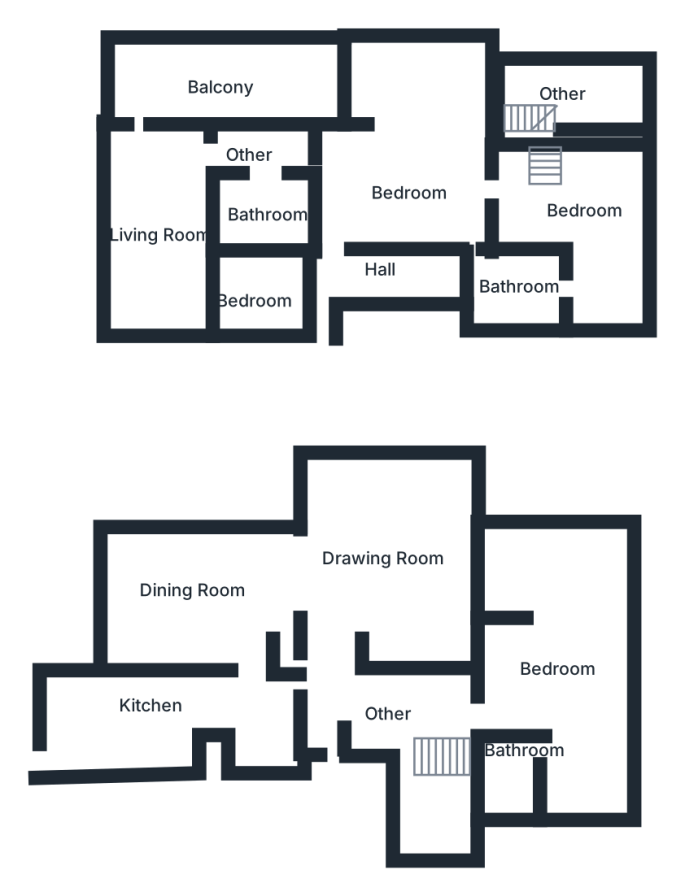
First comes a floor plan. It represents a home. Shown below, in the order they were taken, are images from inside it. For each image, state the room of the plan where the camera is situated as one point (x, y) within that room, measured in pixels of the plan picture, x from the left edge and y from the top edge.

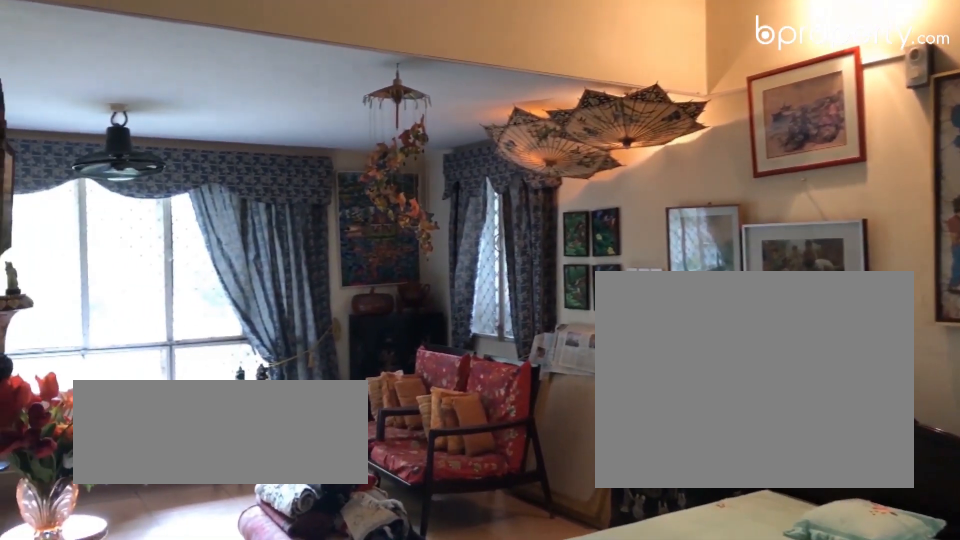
(565, 676)
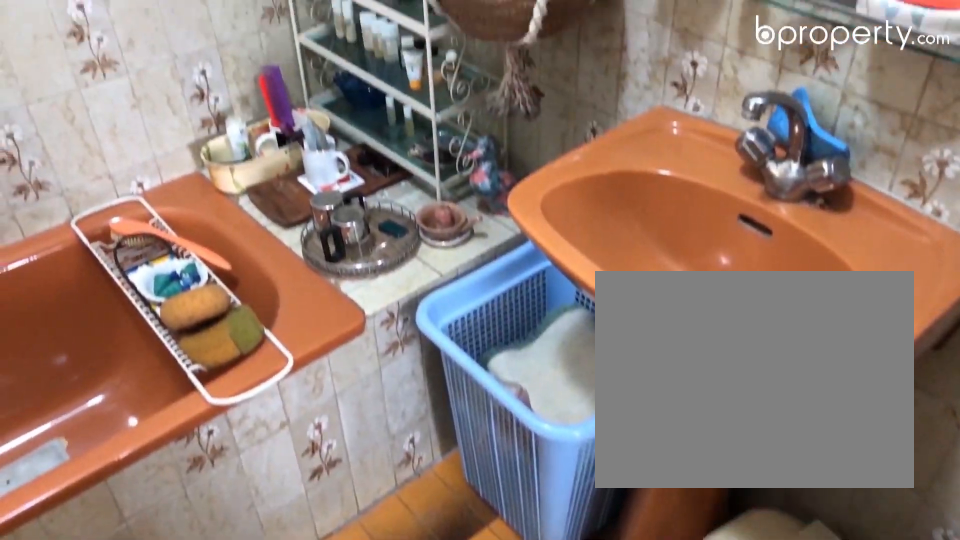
(506, 790)
